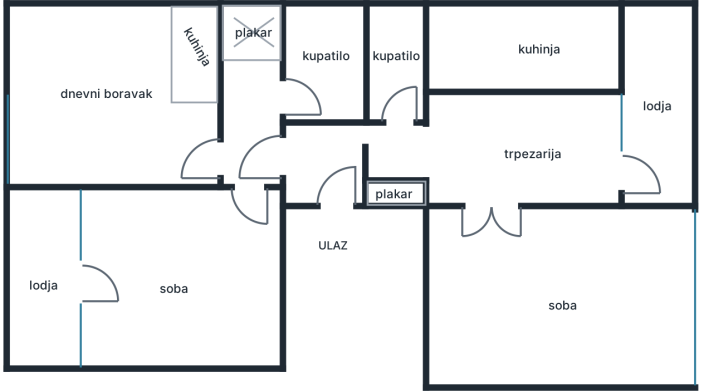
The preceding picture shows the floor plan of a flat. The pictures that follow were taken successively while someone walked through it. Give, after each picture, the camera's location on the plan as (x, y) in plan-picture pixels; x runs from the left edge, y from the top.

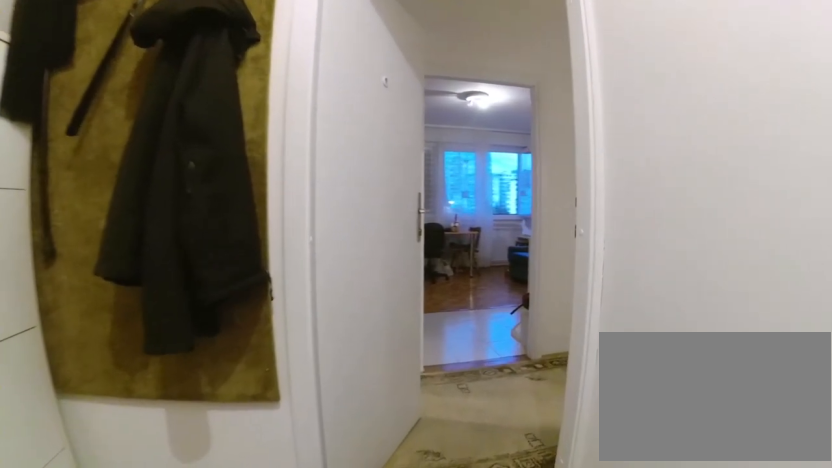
(340, 165)
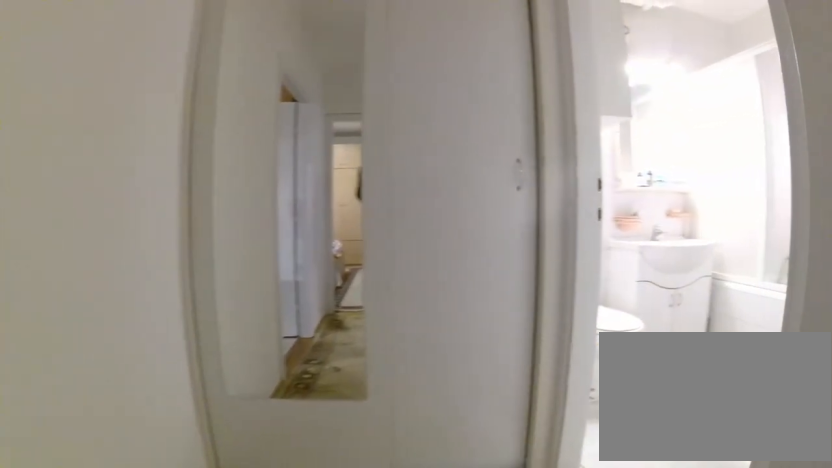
(264, 132)
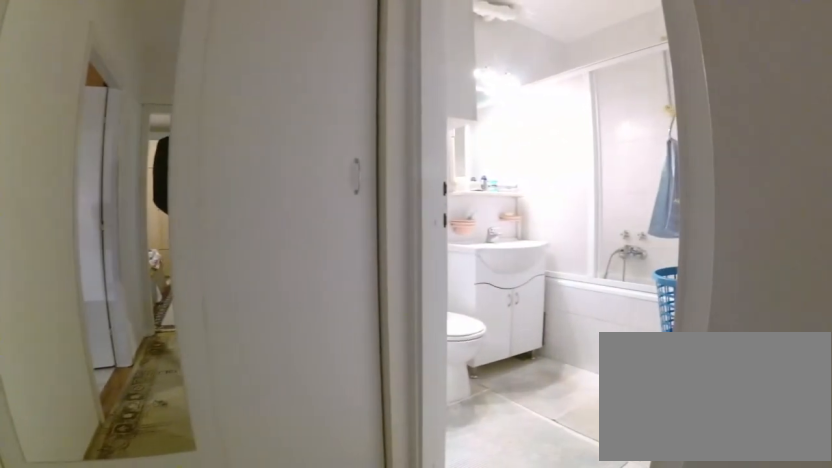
(258, 126)
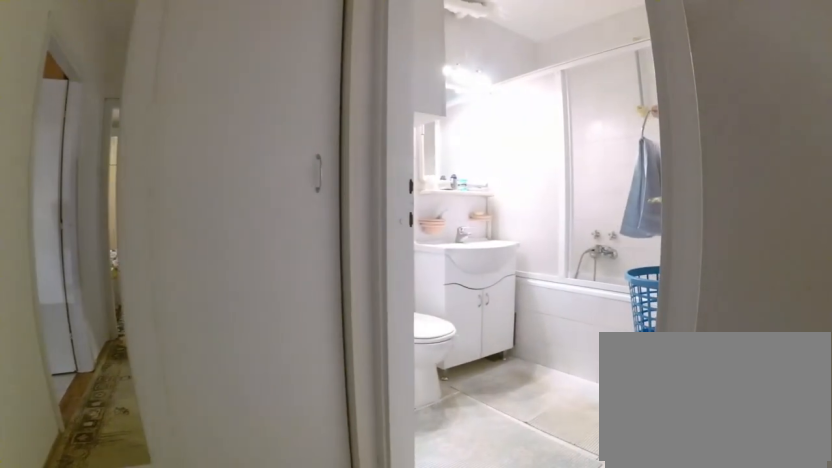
(255, 122)
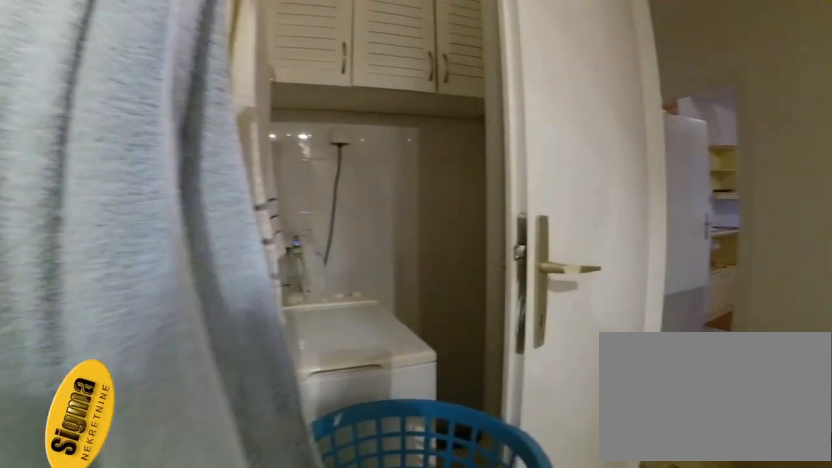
(342, 66)
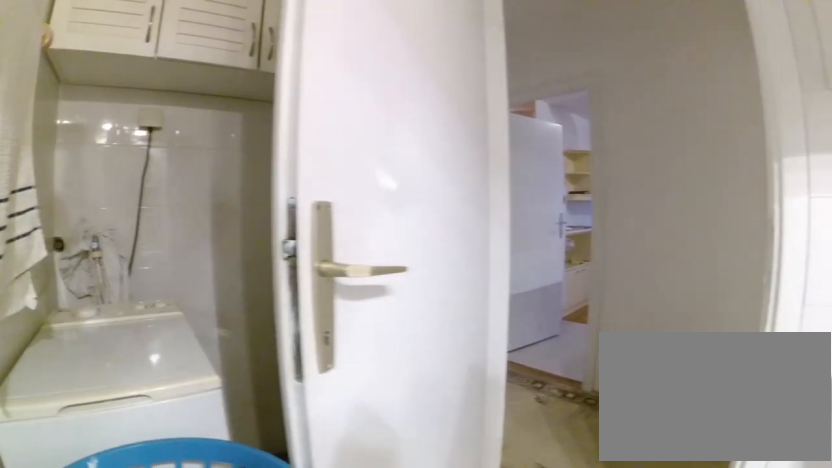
(349, 80)
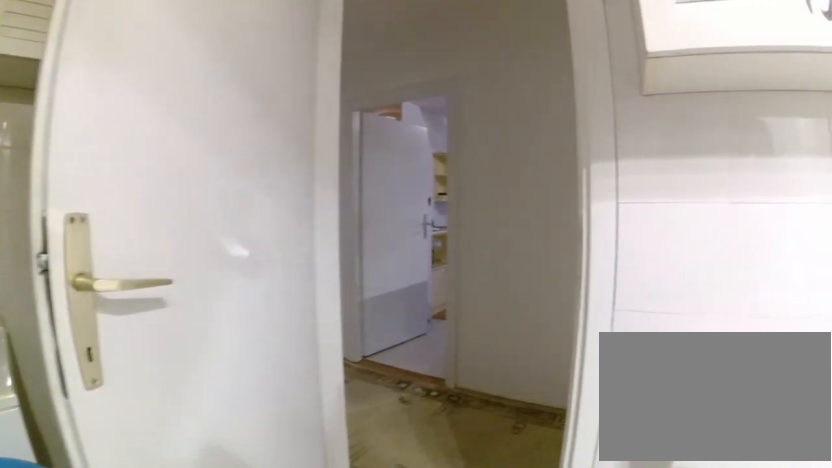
(340, 82)
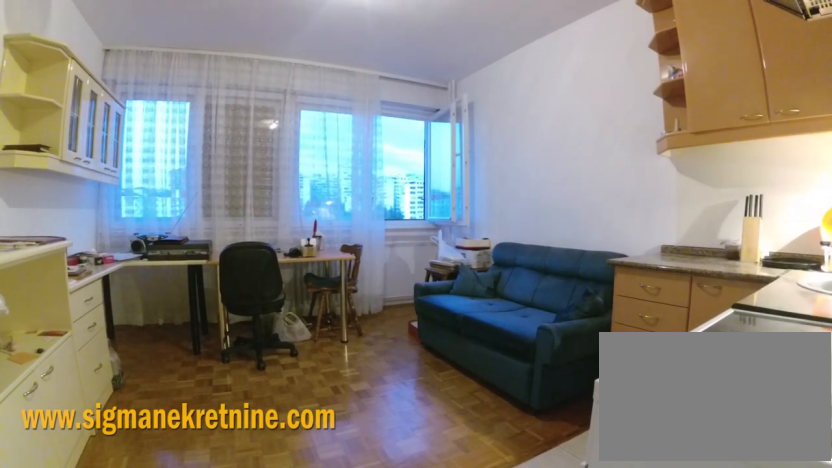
(233, 166)
